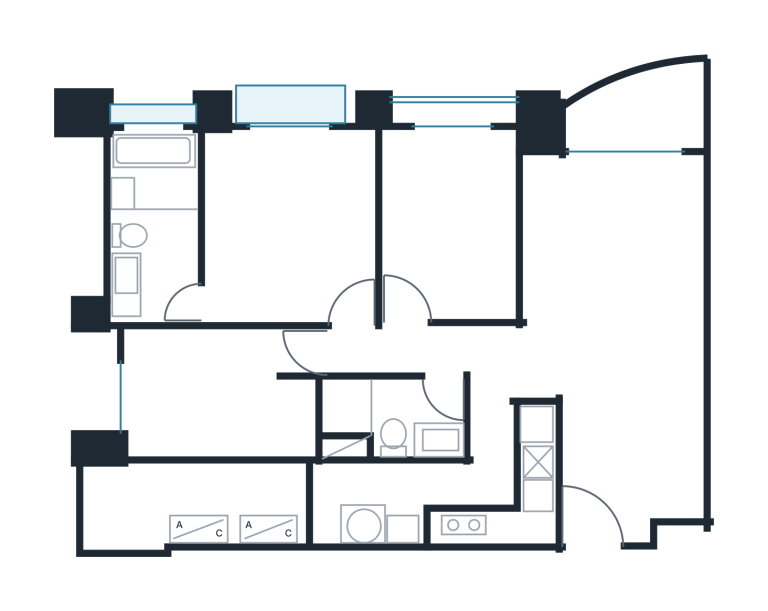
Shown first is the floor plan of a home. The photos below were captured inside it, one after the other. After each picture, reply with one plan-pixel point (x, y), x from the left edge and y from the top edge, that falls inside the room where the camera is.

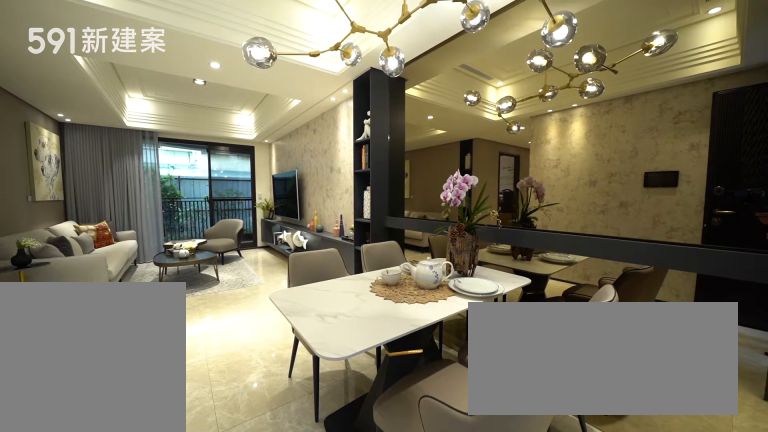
(636, 410)
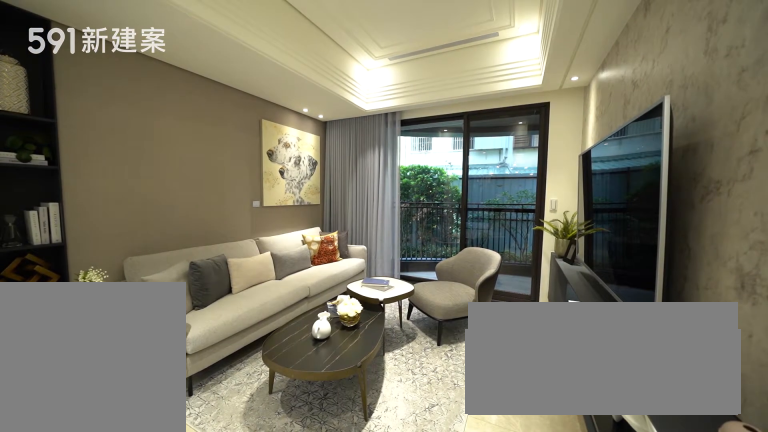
(616, 234)
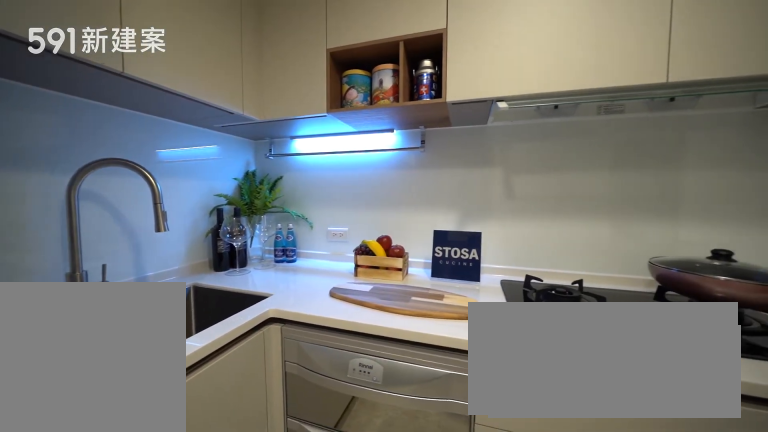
(487, 504)
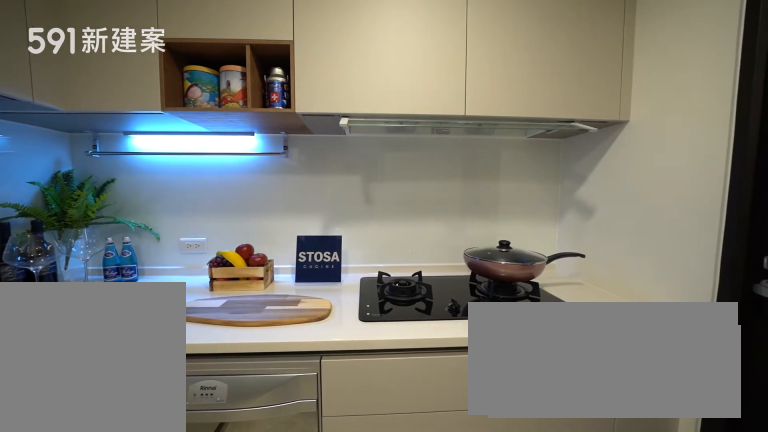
(487, 504)
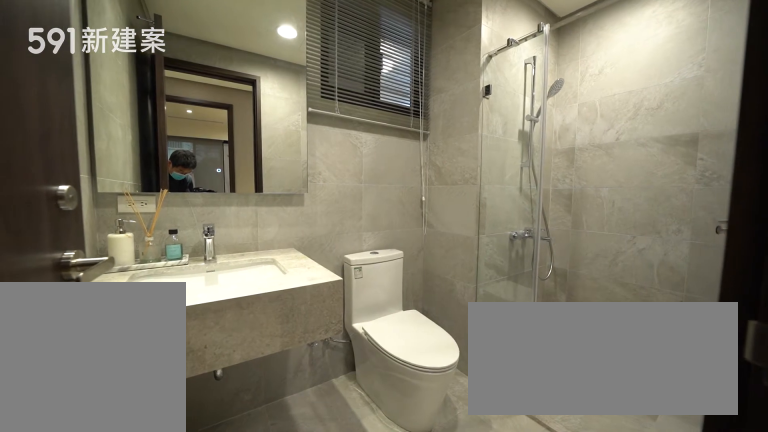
(393, 416)
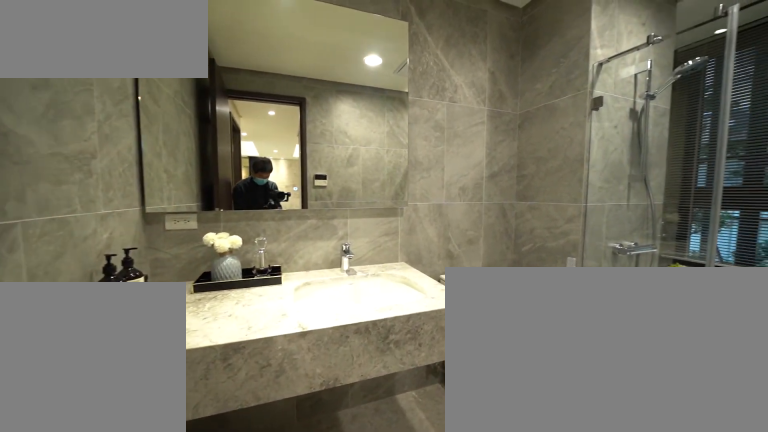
(156, 222)
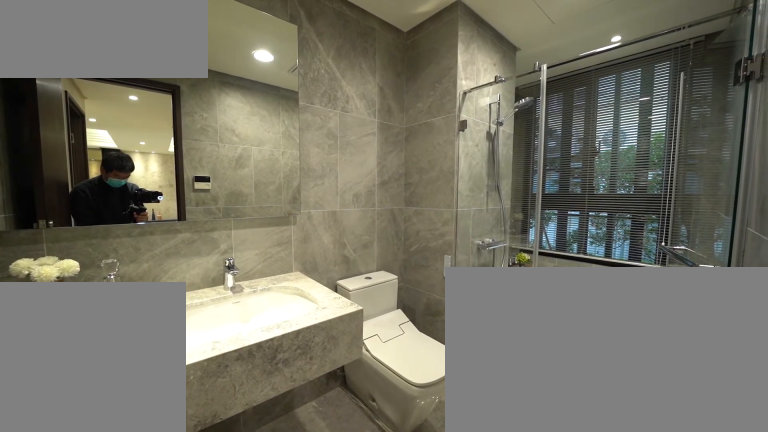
(156, 222)
